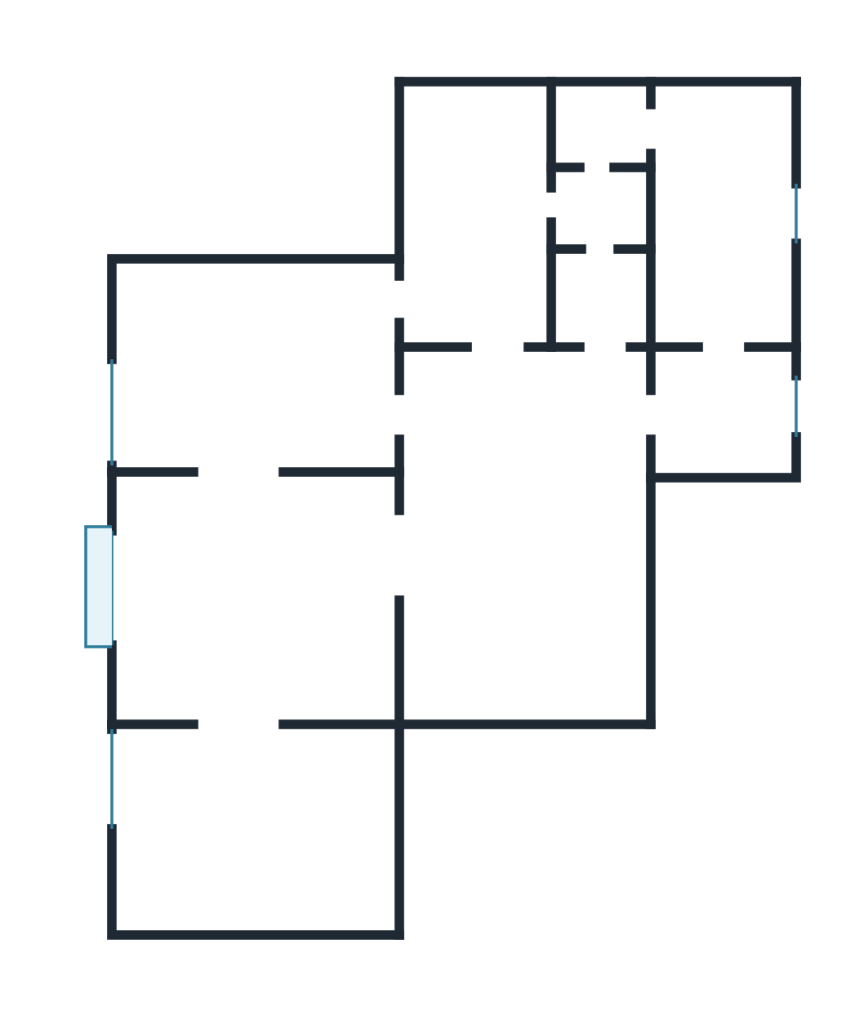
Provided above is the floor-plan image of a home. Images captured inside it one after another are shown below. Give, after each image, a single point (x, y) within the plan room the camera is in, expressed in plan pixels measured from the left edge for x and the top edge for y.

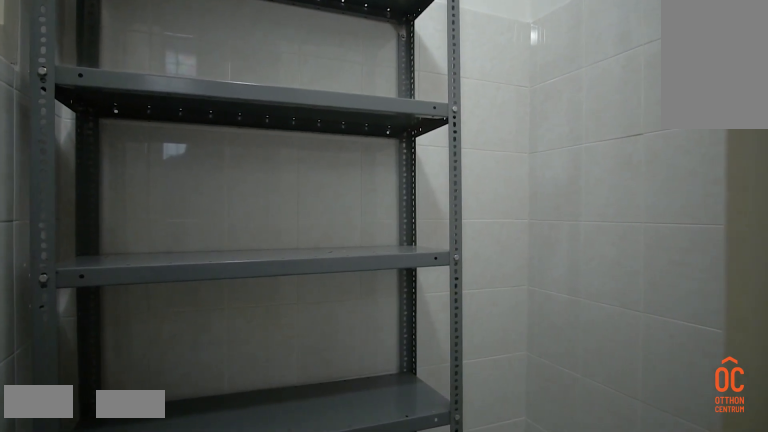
(614, 124)
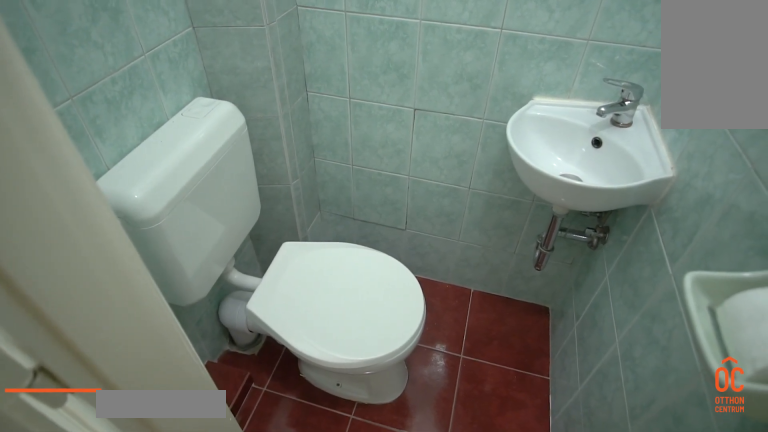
(603, 296)
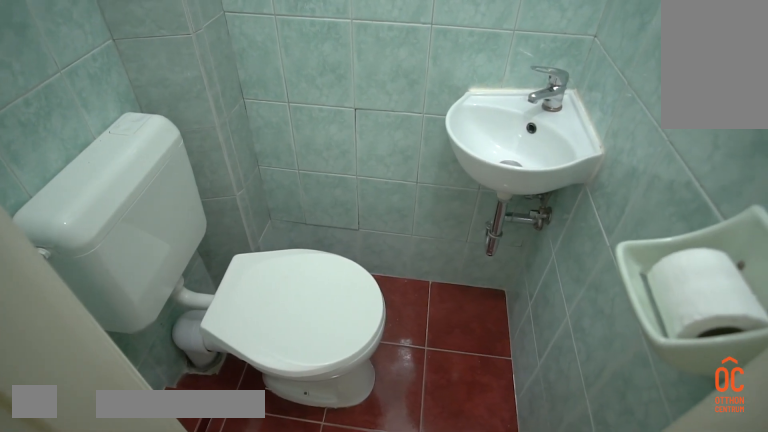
(603, 296)
